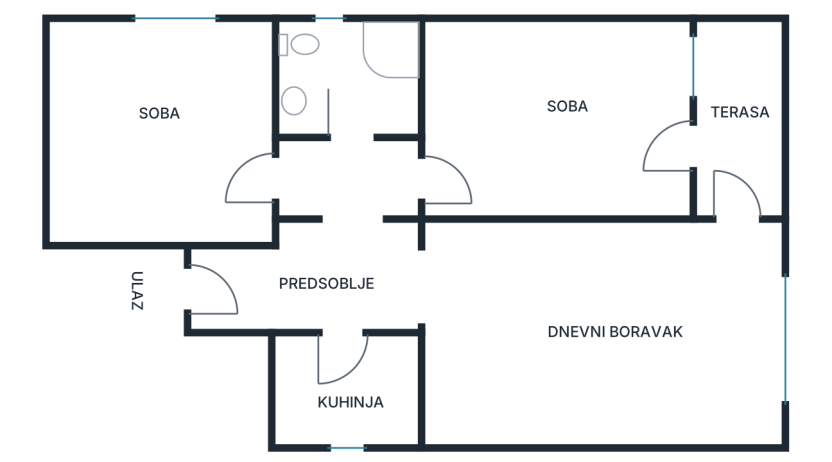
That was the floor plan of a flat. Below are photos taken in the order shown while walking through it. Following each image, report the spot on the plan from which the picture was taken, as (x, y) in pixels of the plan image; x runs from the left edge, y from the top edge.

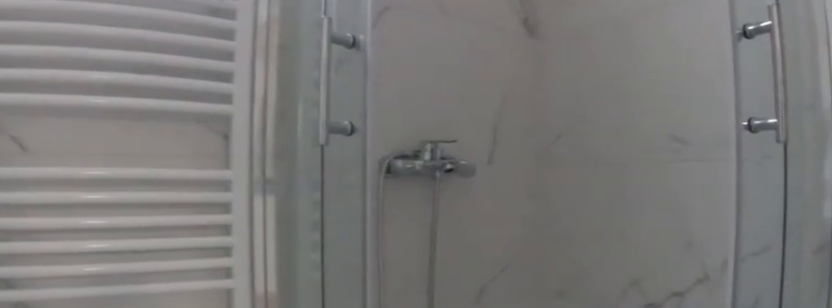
(343, 117)
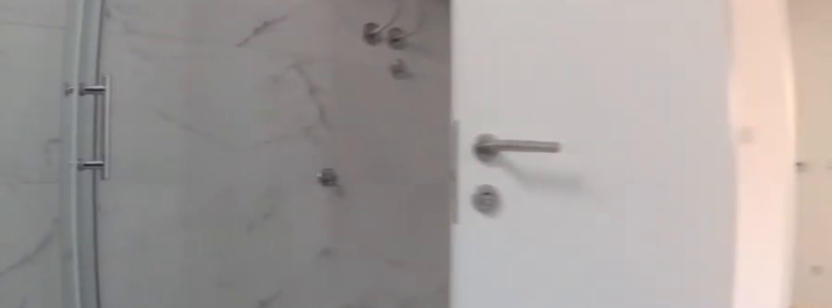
(348, 73)
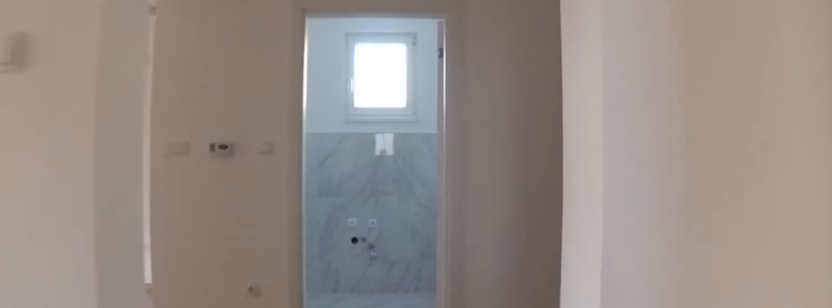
(350, 113)
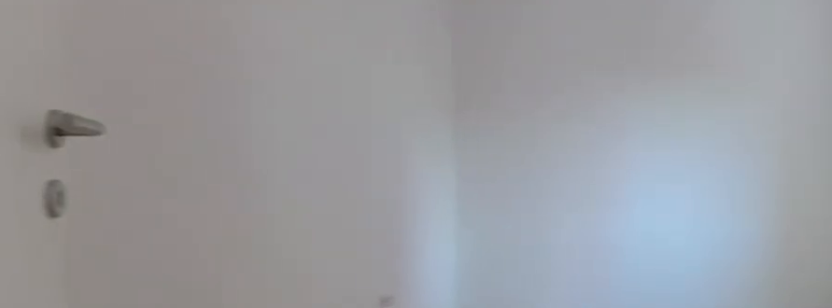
(309, 172)
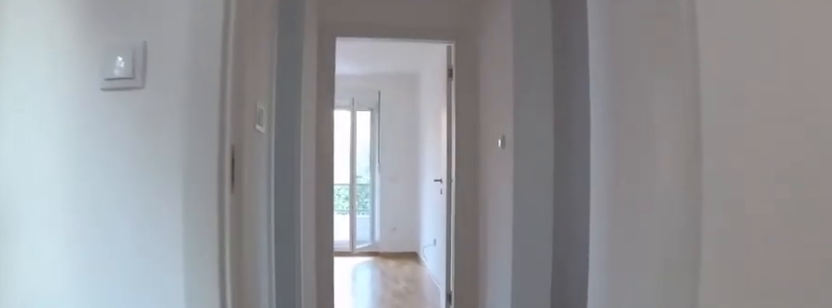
(221, 129)
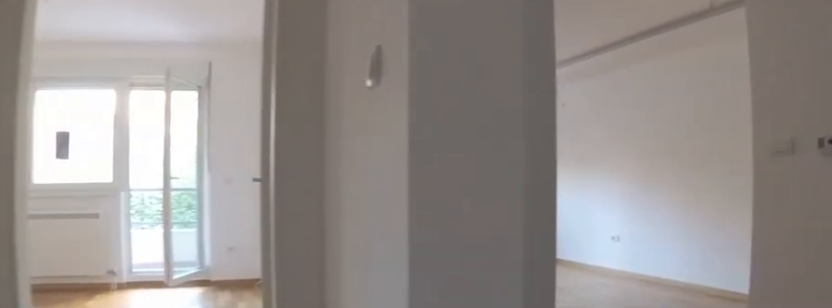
(300, 178)
